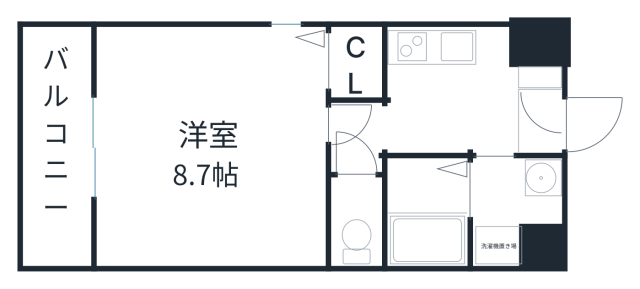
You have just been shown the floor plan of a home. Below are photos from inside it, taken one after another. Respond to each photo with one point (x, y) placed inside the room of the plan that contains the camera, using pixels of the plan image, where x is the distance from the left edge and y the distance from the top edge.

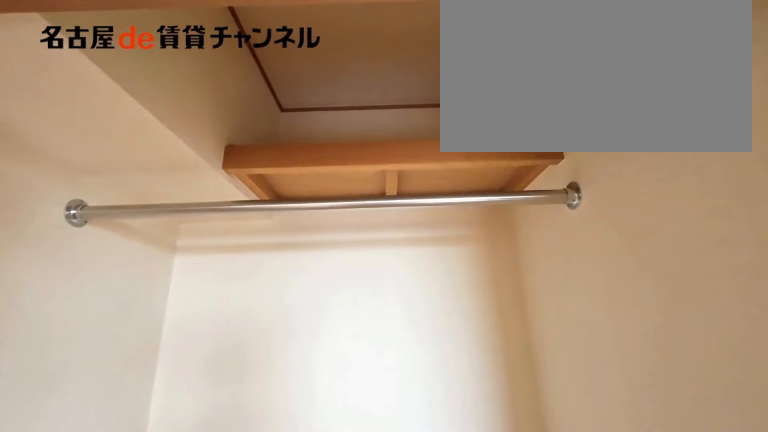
(354, 64)
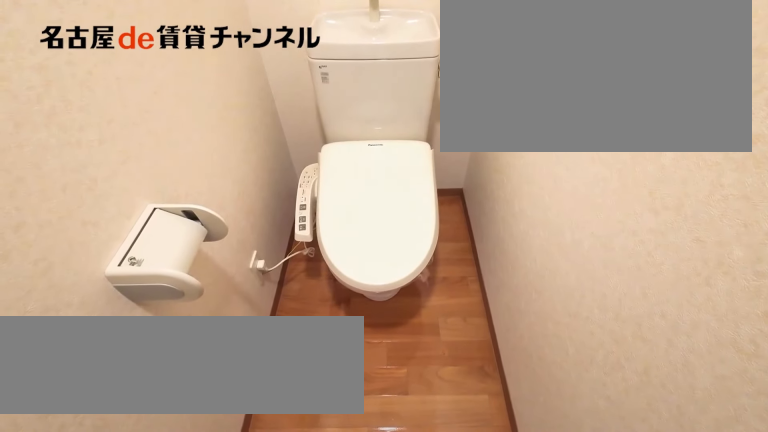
(357, 221)
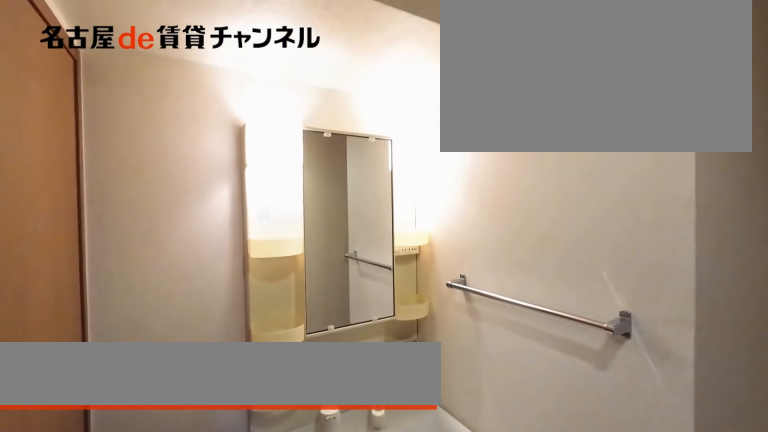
(517, 211)
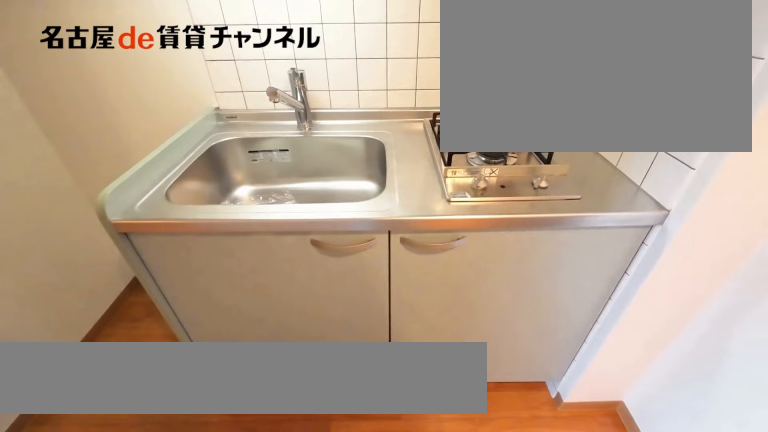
(447, 46)
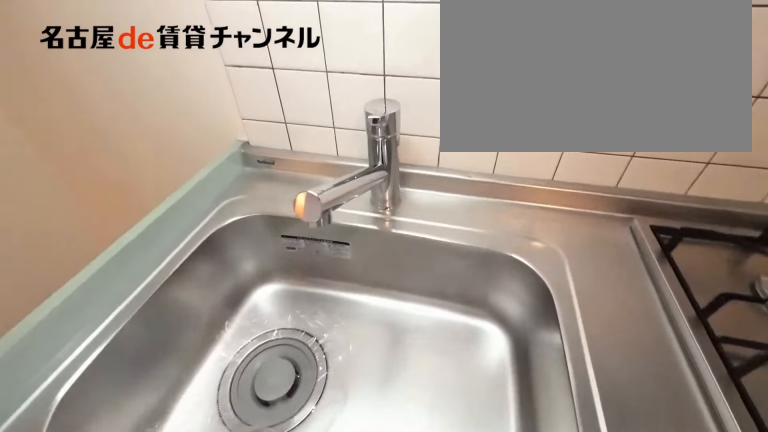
(446, 46)
